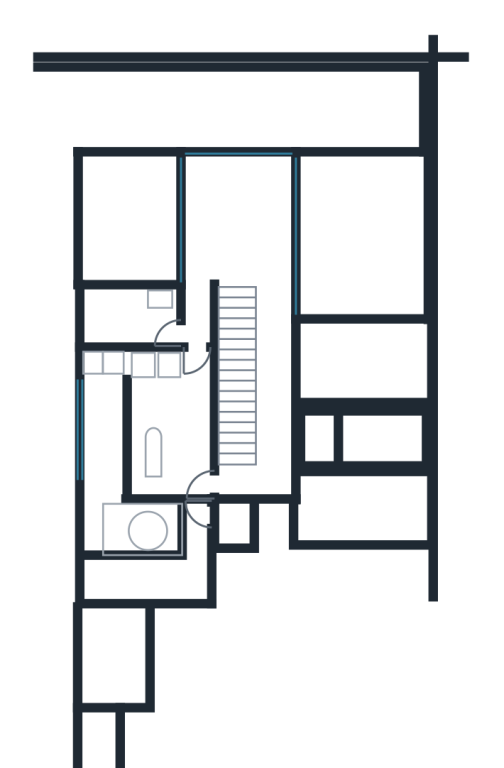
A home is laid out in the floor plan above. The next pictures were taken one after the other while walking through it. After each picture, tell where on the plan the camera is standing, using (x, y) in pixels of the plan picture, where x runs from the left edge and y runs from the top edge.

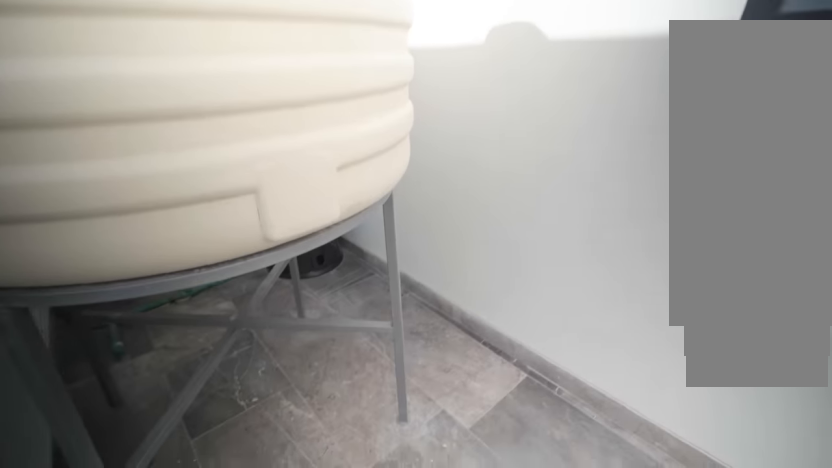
(124, 537)
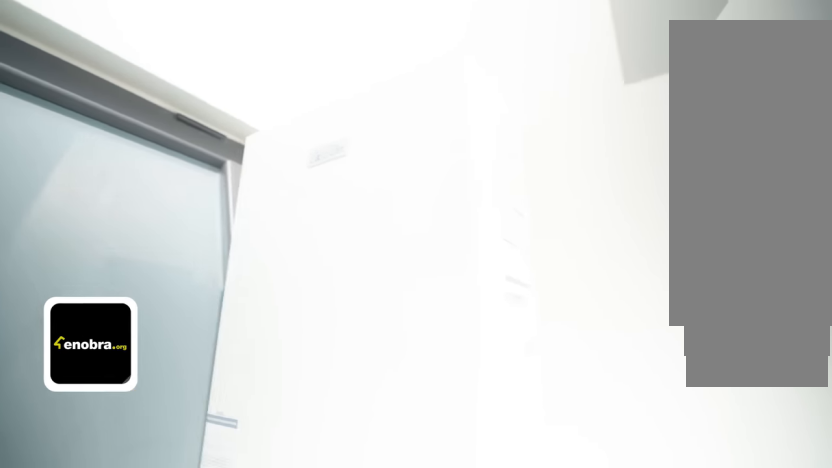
(114, 527)
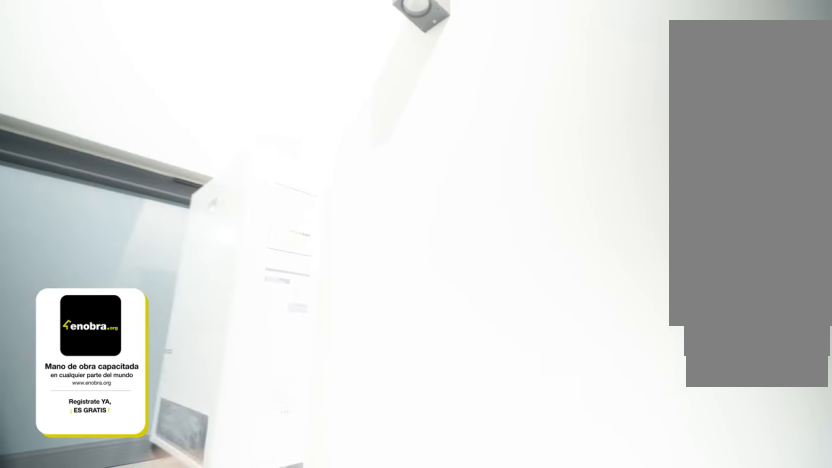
(124, 519)
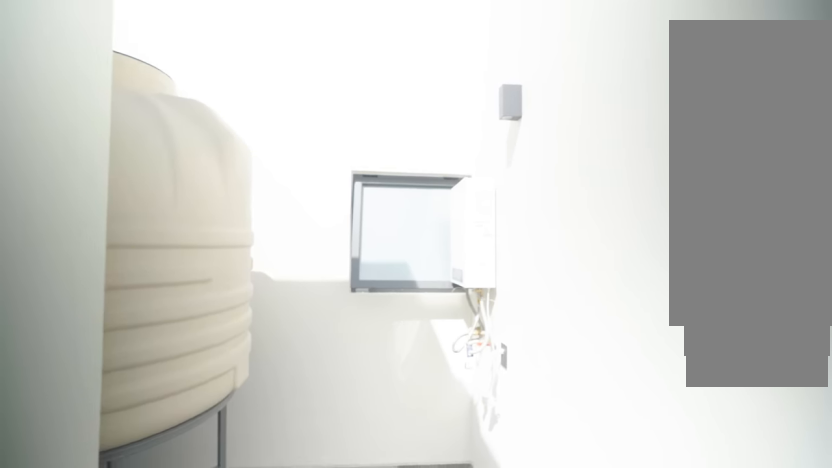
(101, 485)
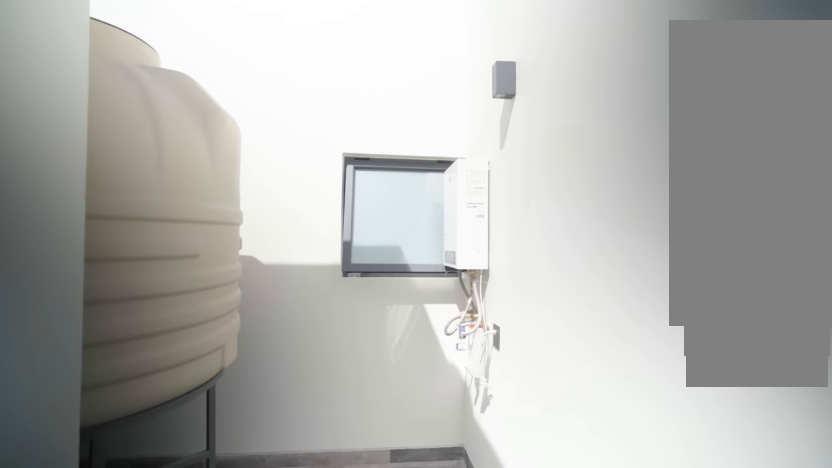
(99, 483)
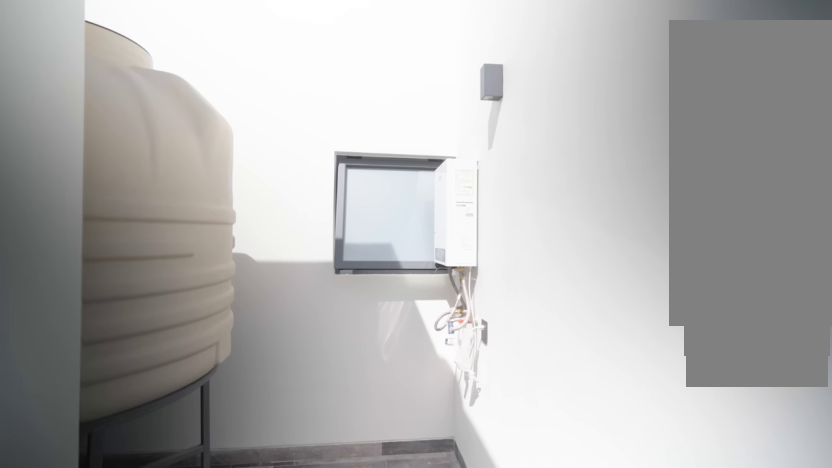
(98, 481)
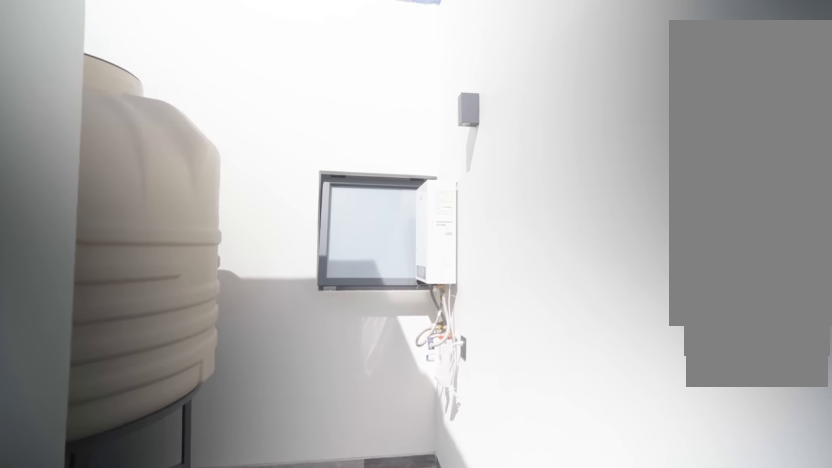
(98, 481)
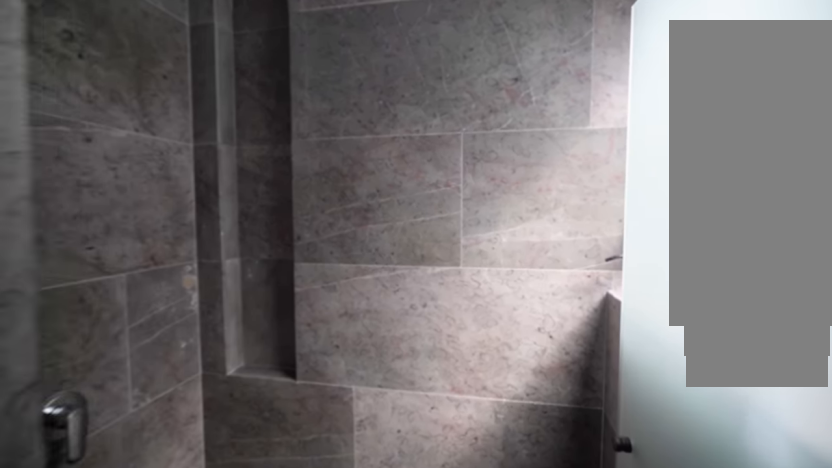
(135, 576)
